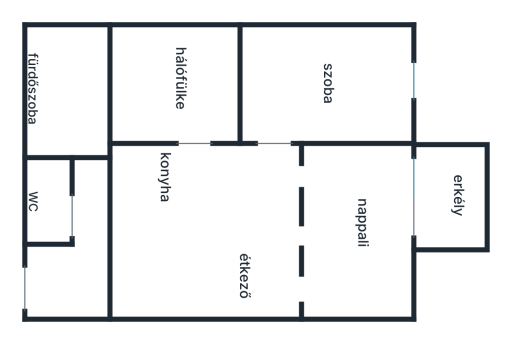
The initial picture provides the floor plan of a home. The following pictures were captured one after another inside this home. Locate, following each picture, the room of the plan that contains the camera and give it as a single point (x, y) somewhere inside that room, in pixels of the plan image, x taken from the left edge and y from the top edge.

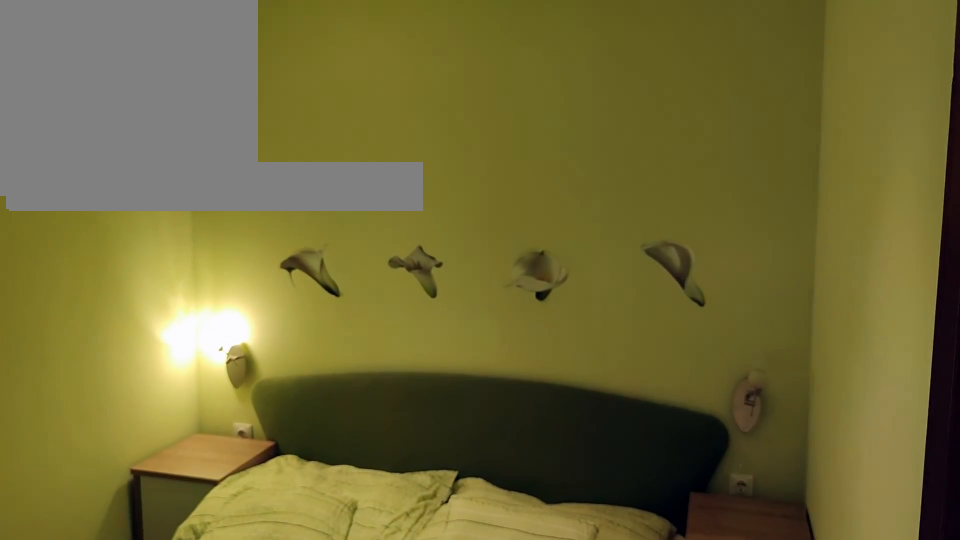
(167, 76)
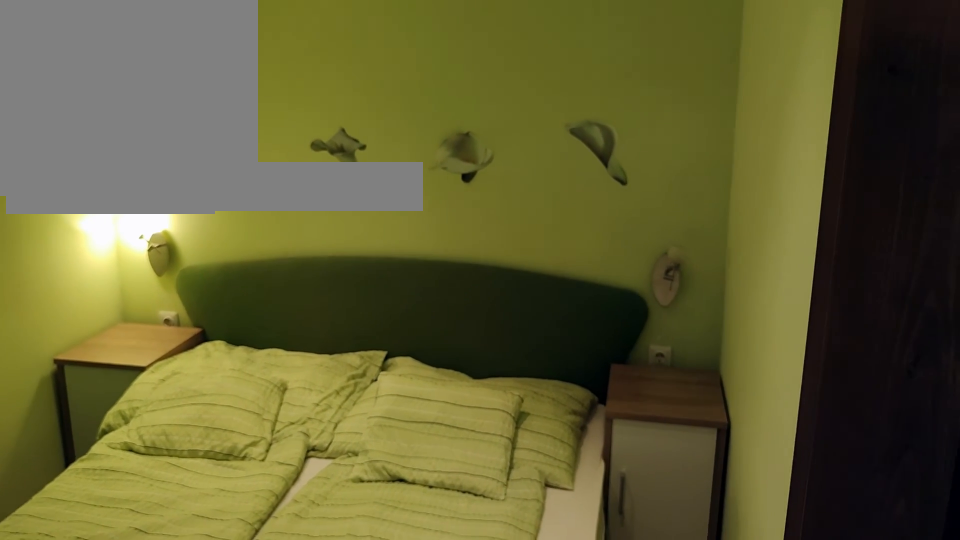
(167, 76)
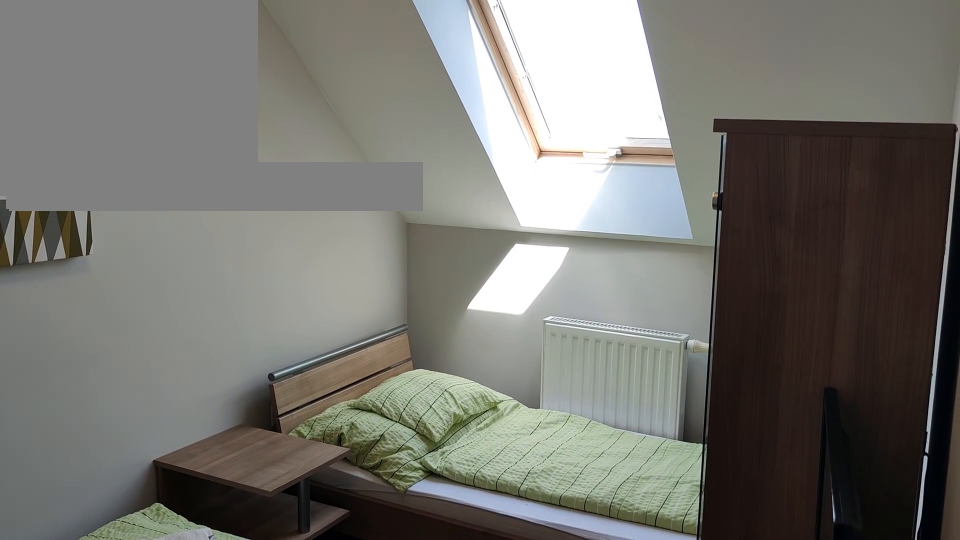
(328, 76)
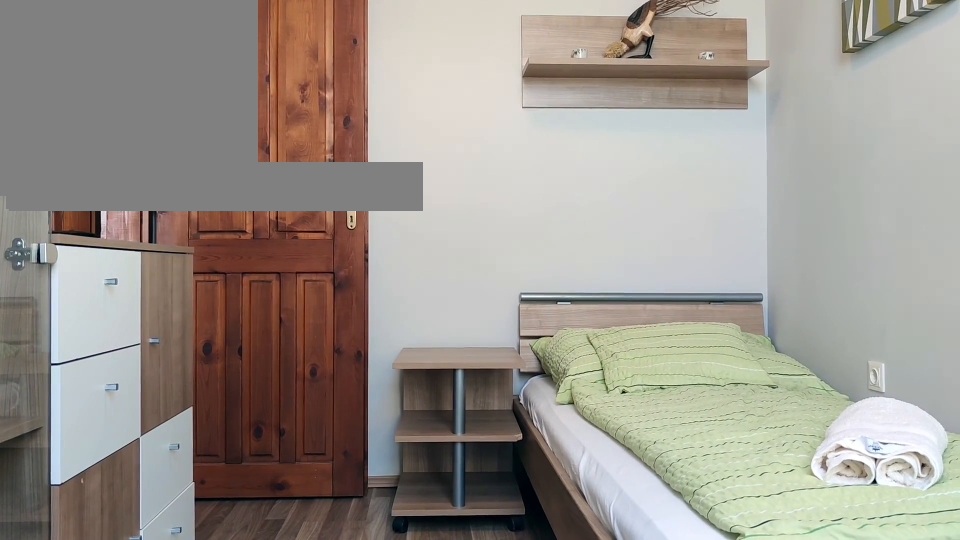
(328, 76)
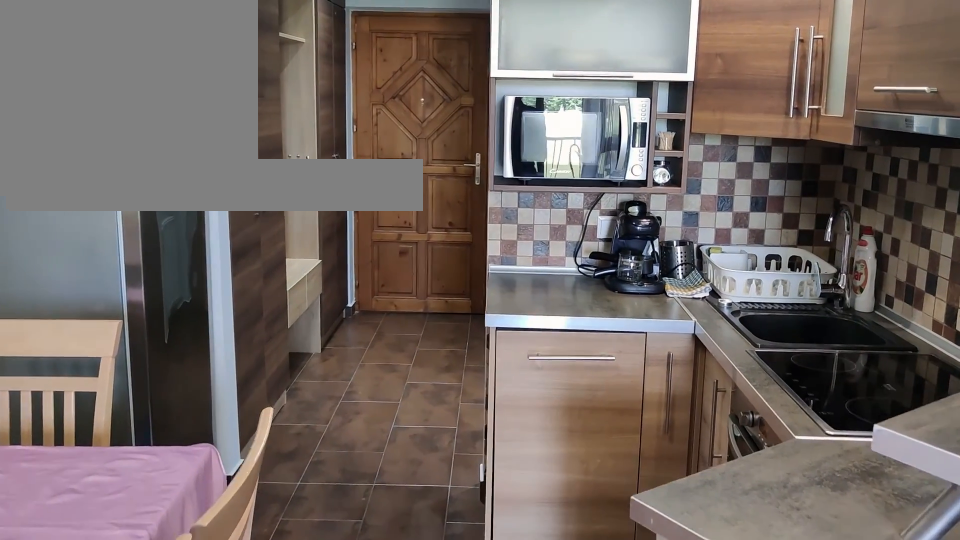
(200, 238)
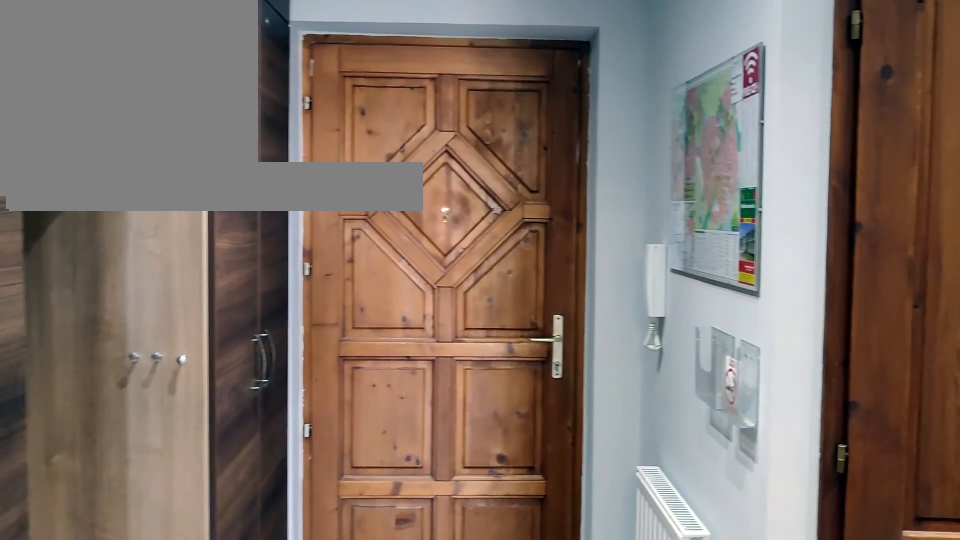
(47, 277)
